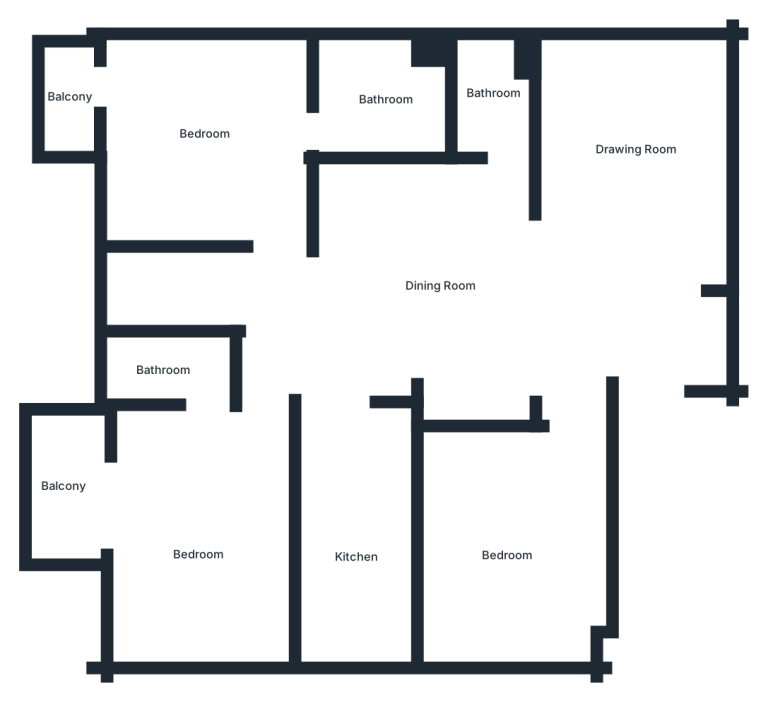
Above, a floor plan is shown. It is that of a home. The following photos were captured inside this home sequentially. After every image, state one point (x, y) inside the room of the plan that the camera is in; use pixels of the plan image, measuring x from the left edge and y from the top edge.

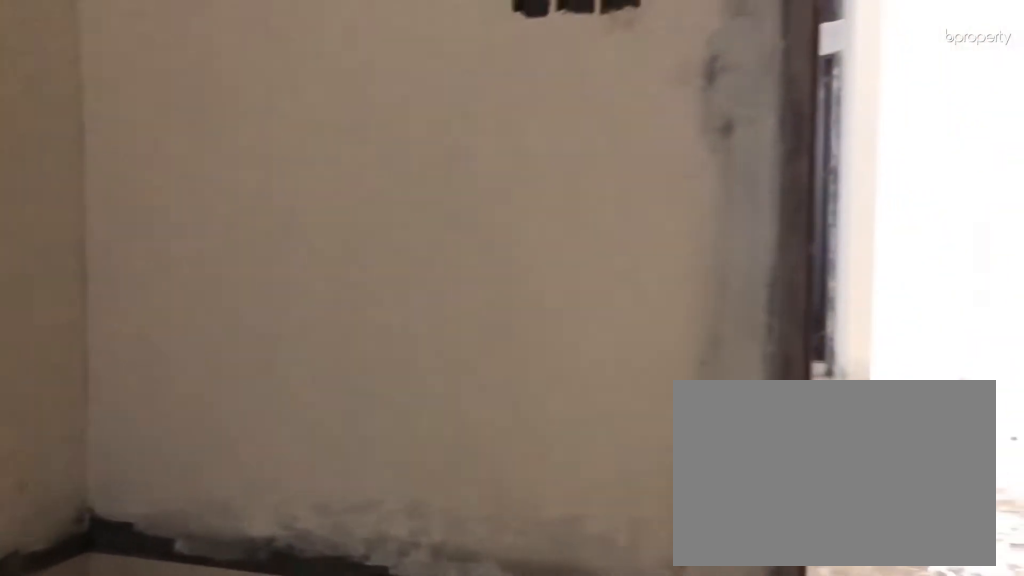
(514, 551)
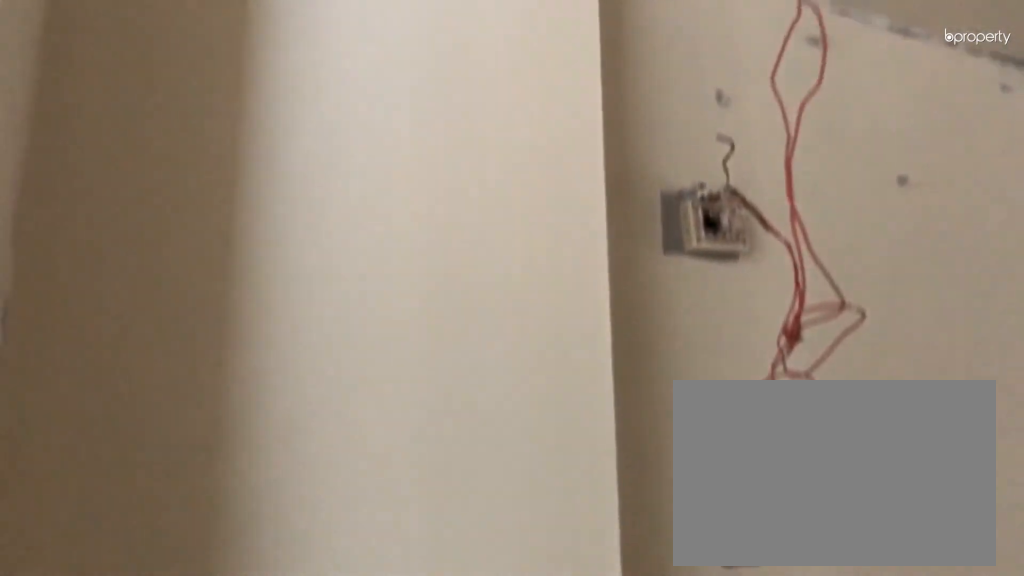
(364, 553)
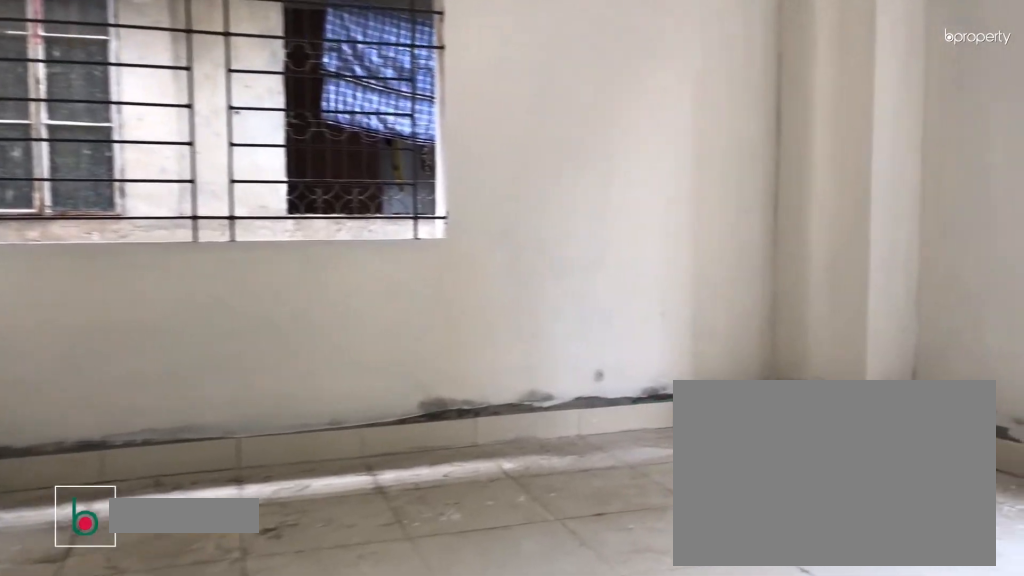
(197, 528)
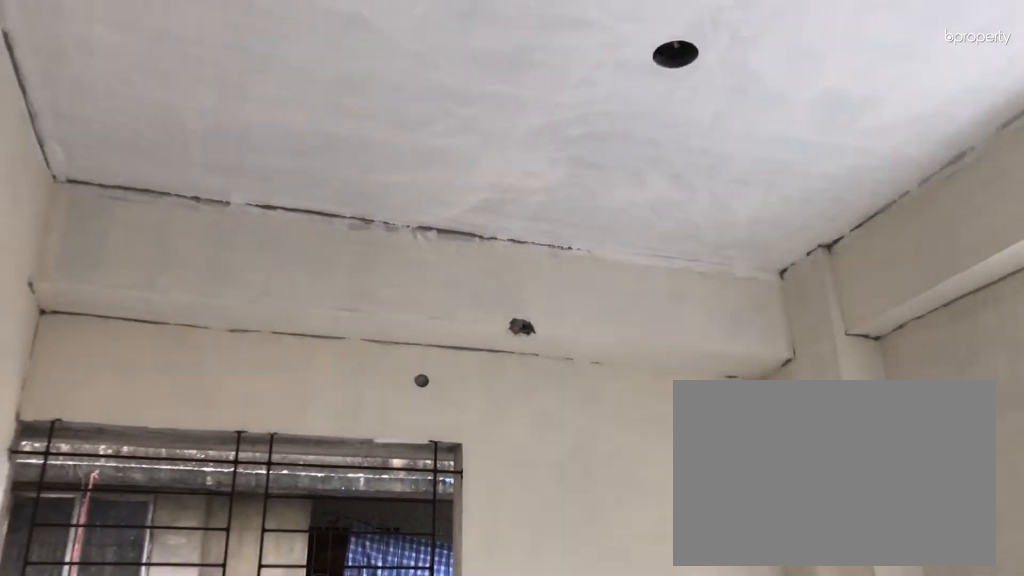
(197, 528)
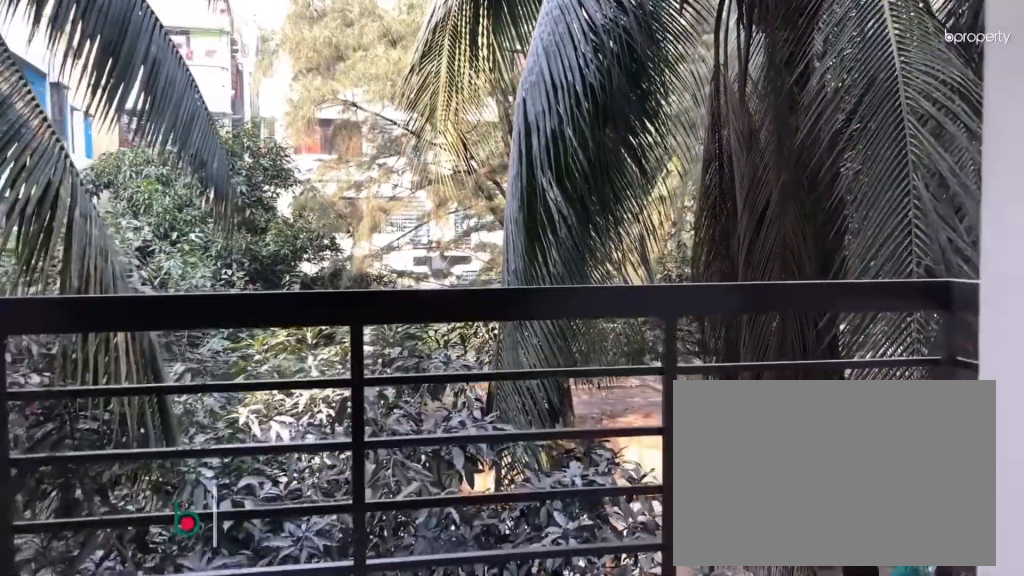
(63, 482)
